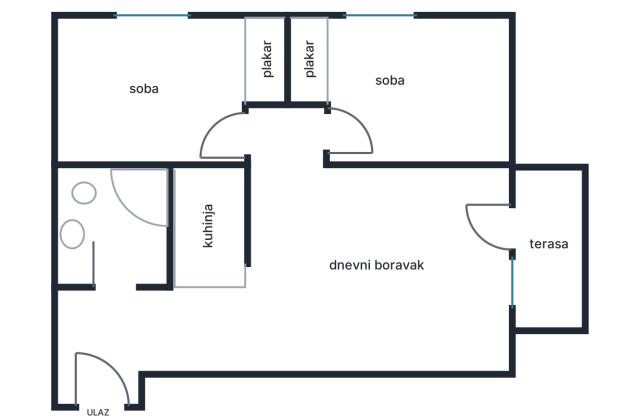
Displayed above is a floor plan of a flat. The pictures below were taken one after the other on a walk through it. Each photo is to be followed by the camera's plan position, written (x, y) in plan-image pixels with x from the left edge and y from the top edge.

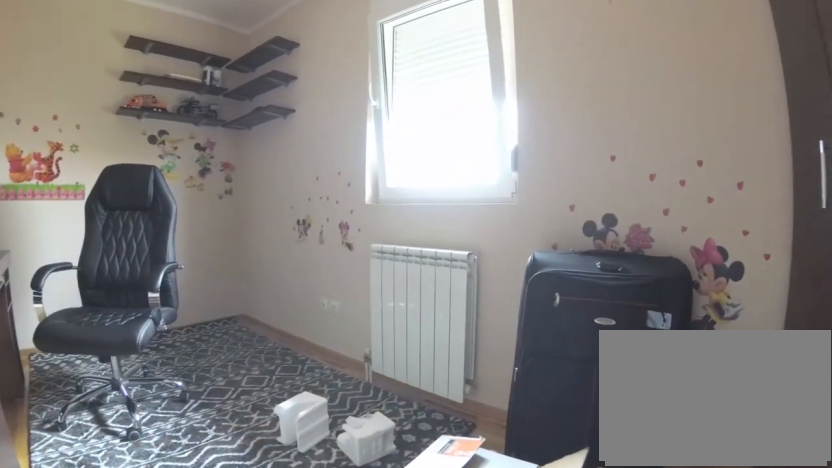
(243, 121)
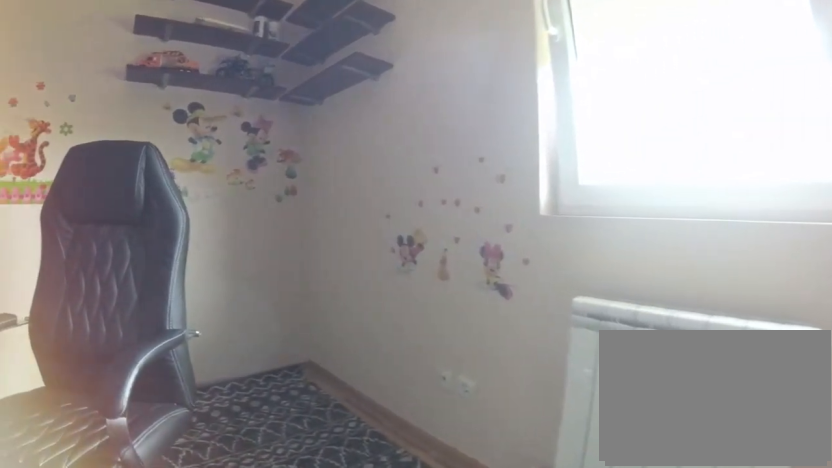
(198, 99)
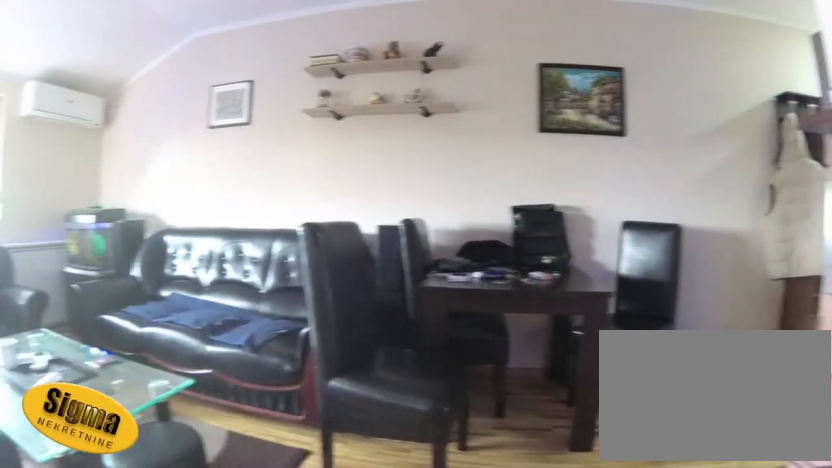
(275, 198)
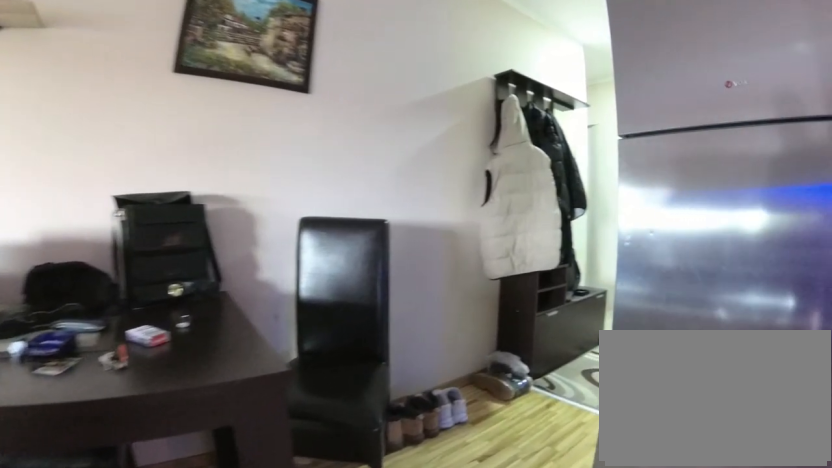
(275, 244)
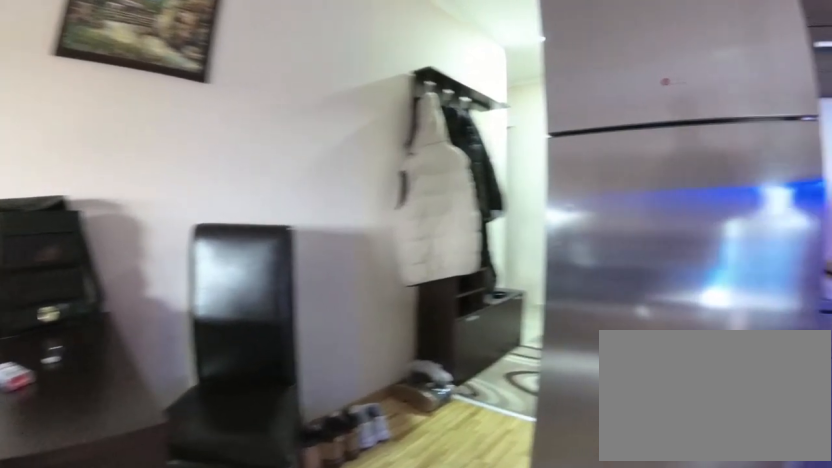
(275, 249)
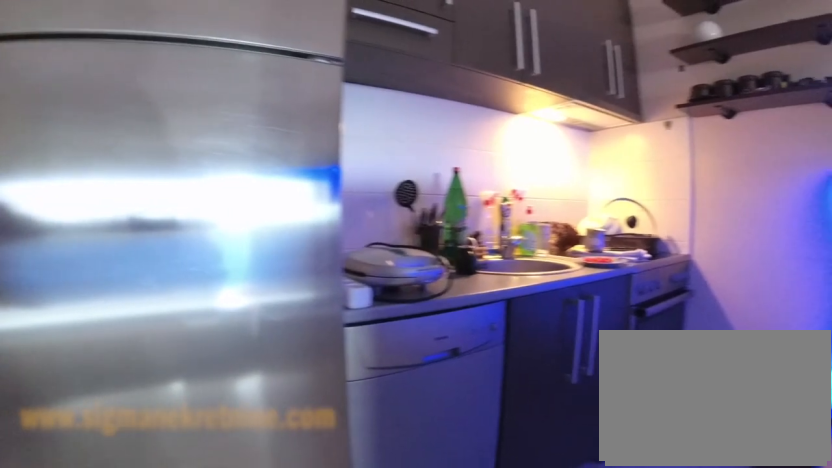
(241, 283)
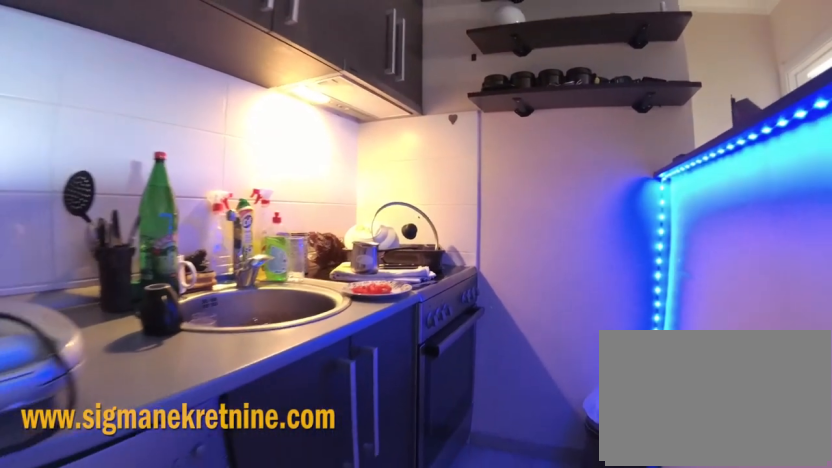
(223, 245)
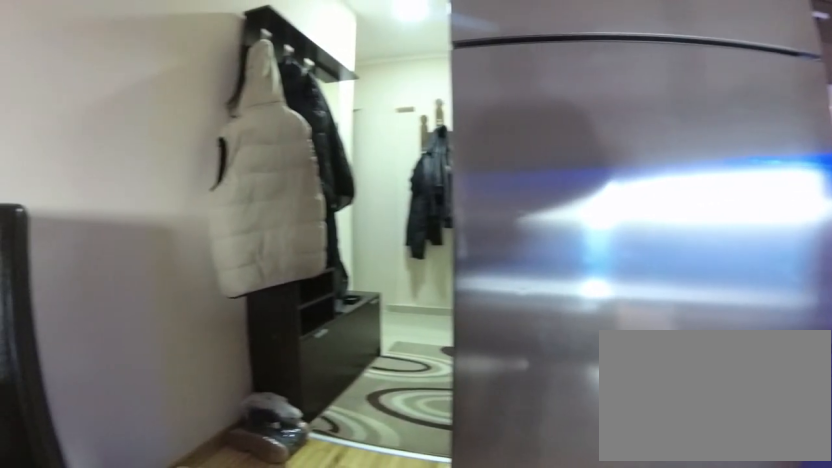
(253, 311)
